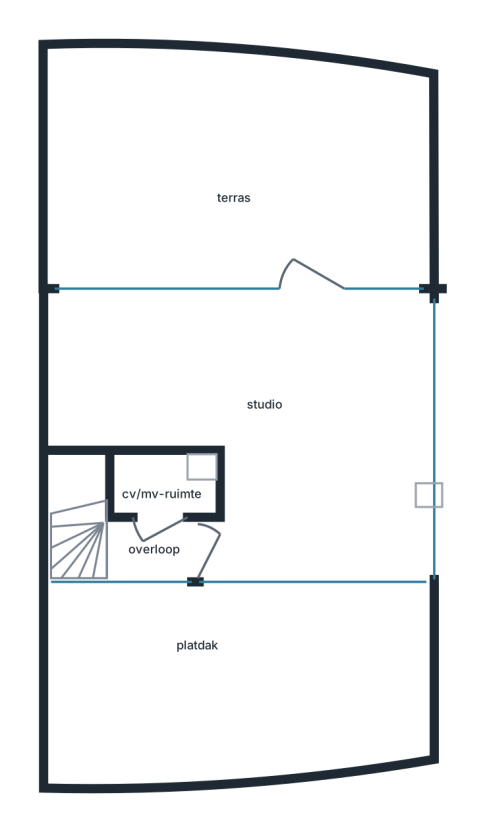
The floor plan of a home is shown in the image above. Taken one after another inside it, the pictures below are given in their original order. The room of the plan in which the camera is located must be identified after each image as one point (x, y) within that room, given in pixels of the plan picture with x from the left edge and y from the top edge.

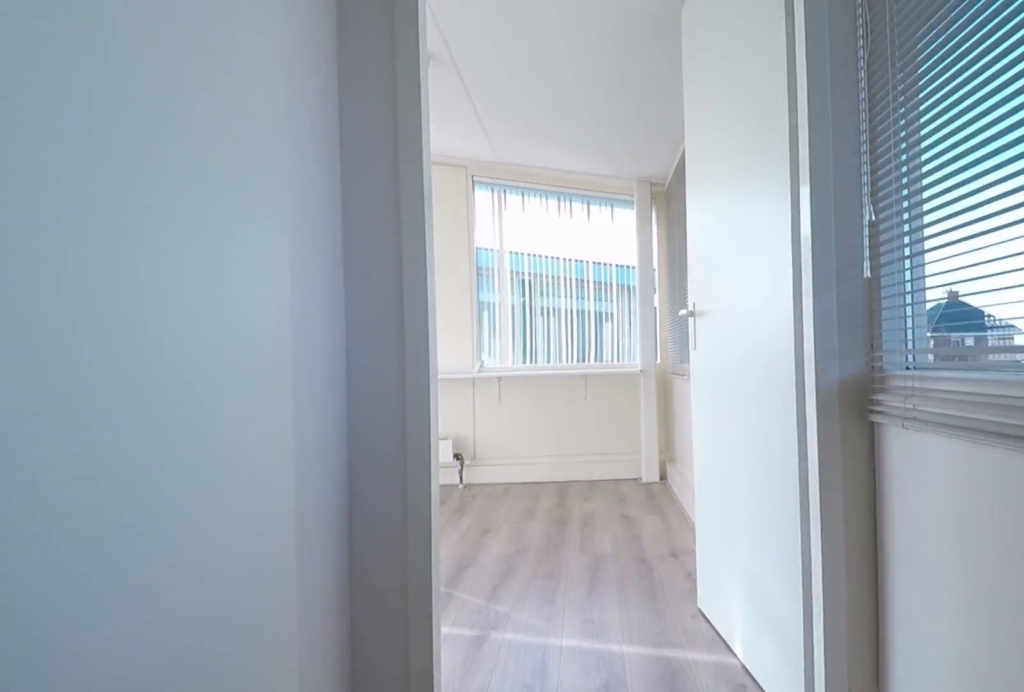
(161, 540)
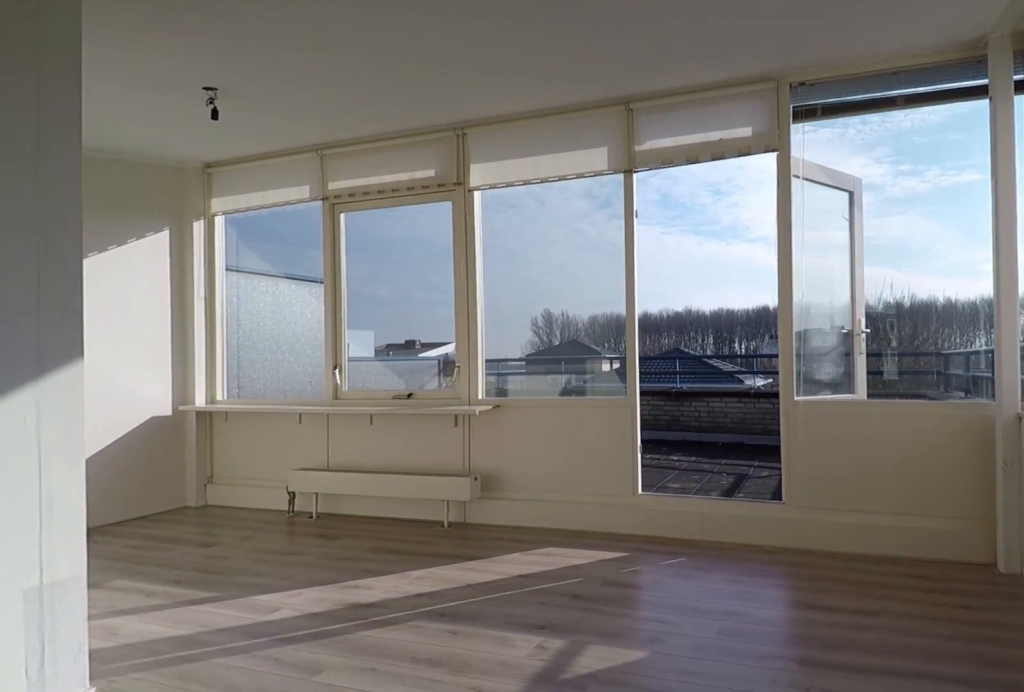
(265, 419)
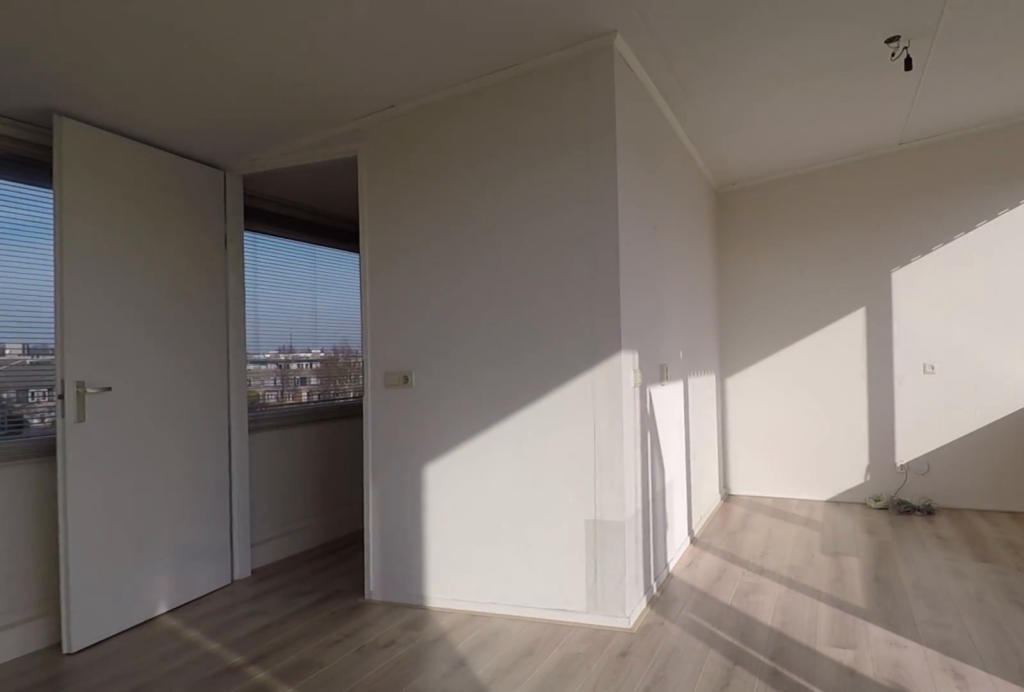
(265, 419)
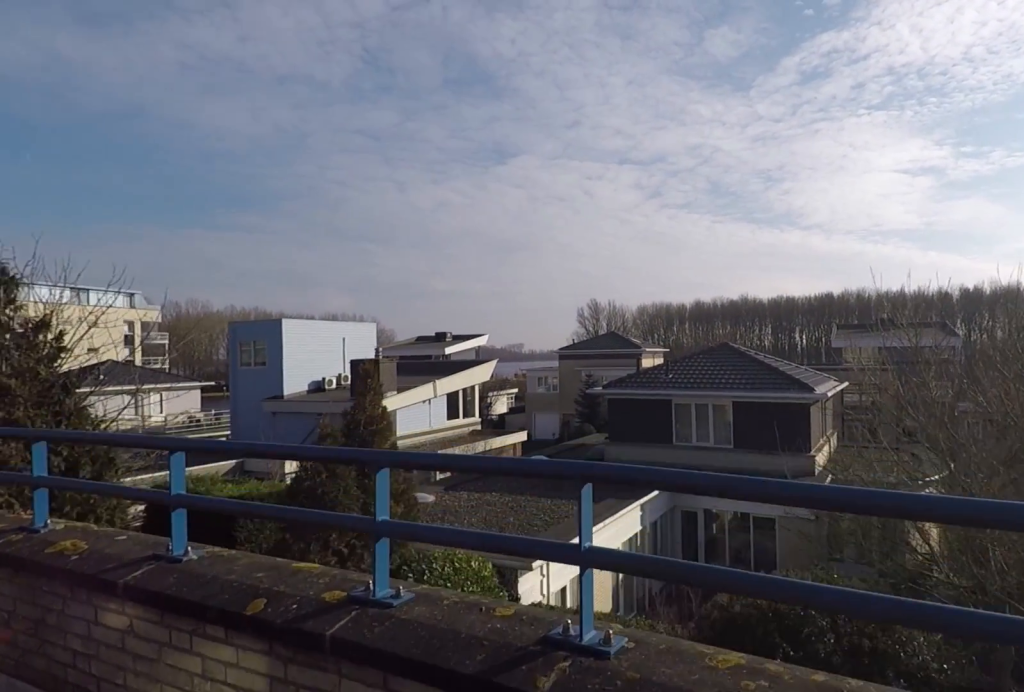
(234, 170)
